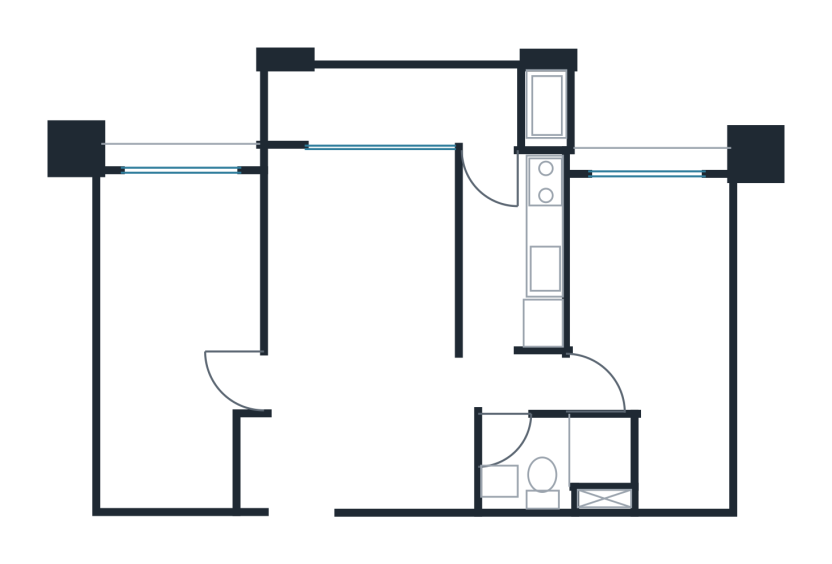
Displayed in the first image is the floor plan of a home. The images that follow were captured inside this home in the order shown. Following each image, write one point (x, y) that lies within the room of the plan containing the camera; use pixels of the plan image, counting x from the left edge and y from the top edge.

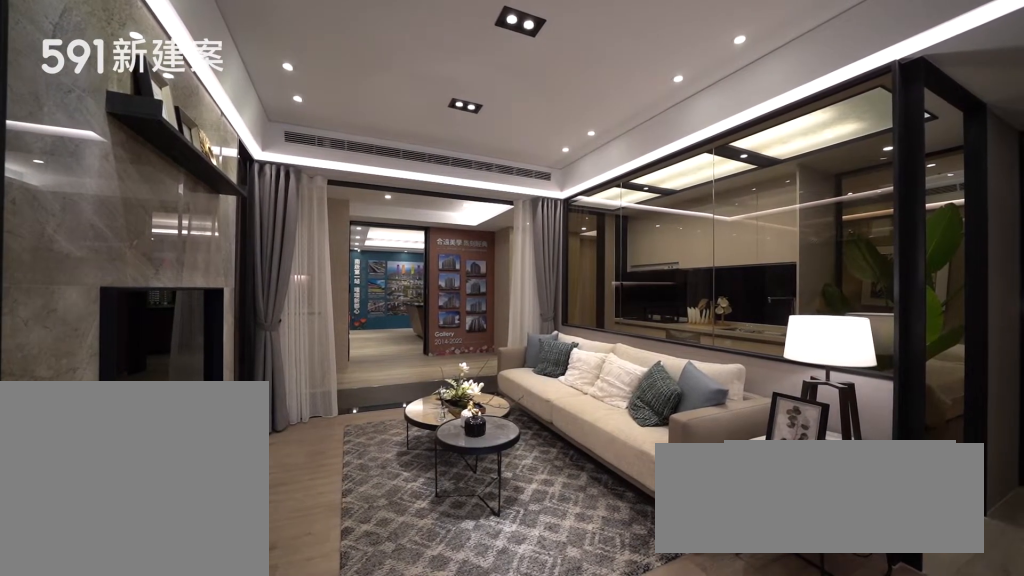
(362, 258)
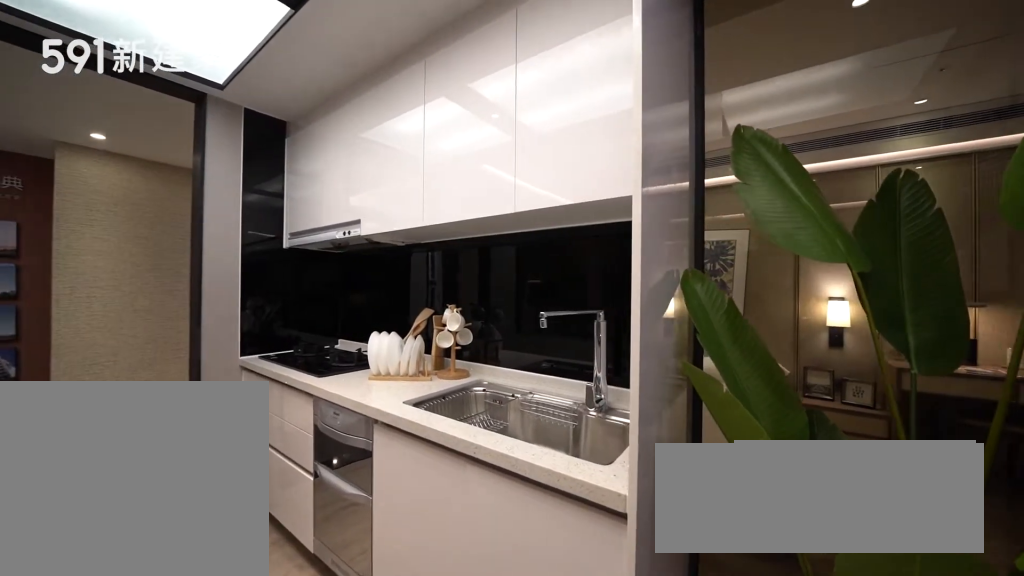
(515, 248)
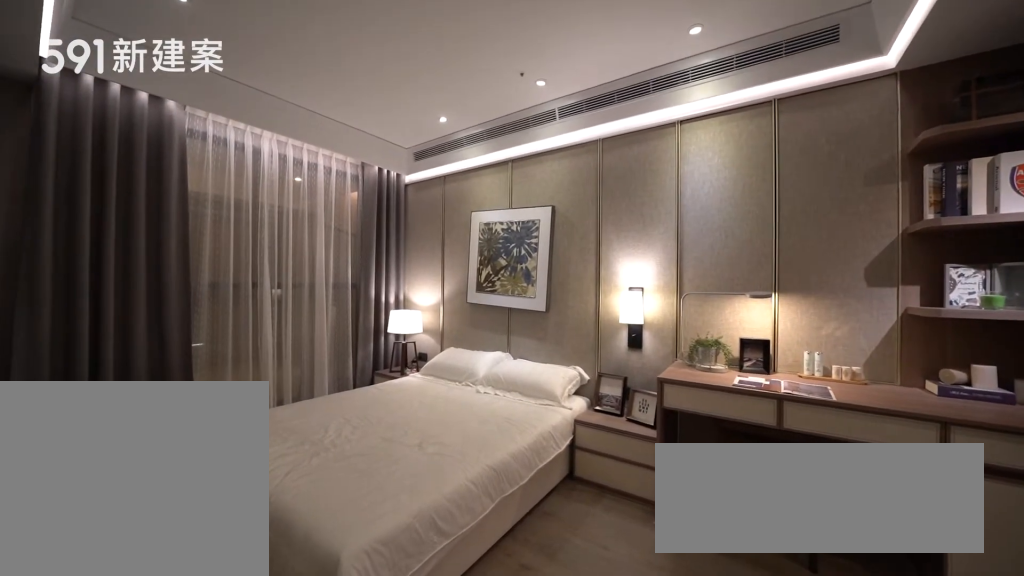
(659, 326)
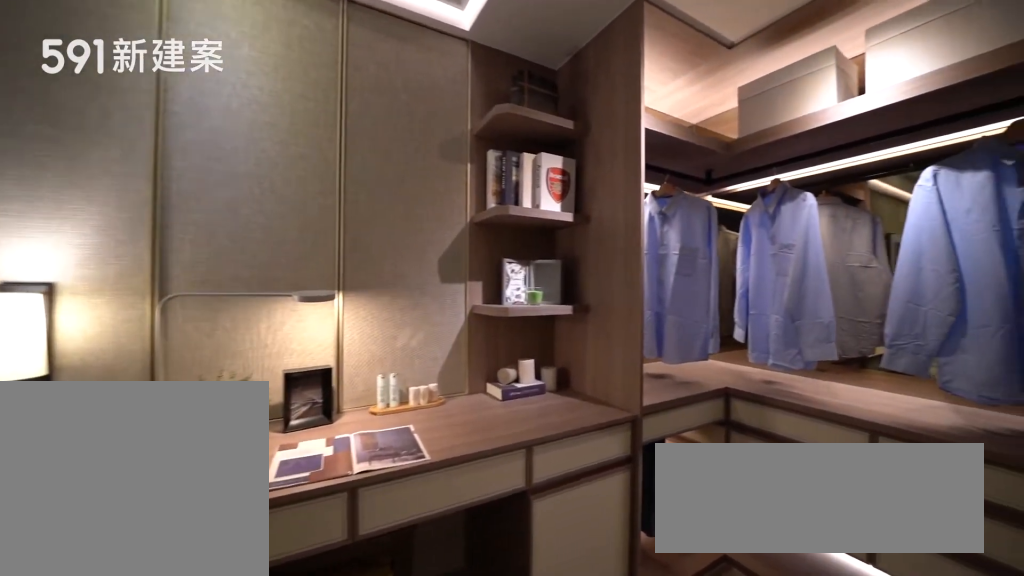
(659, 326)
